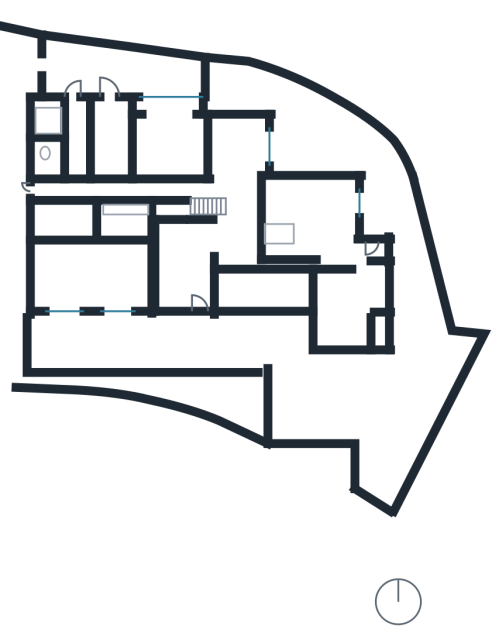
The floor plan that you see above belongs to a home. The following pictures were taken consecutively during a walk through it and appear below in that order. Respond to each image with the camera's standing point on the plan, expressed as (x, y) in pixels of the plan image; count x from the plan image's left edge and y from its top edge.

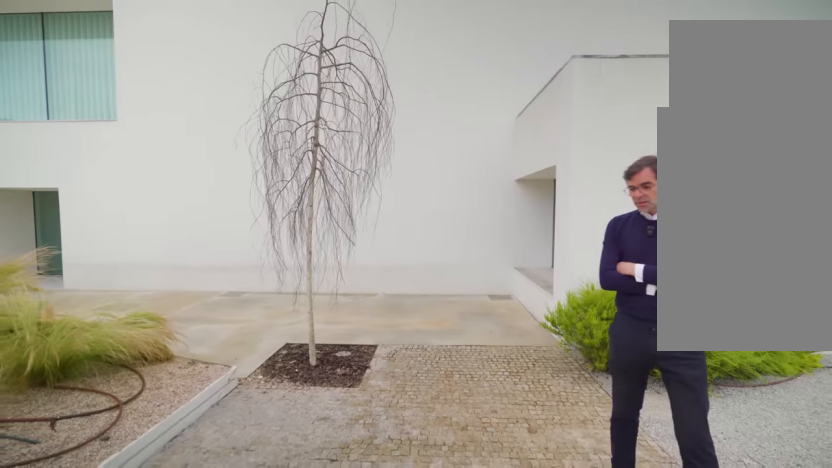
(285, 402)
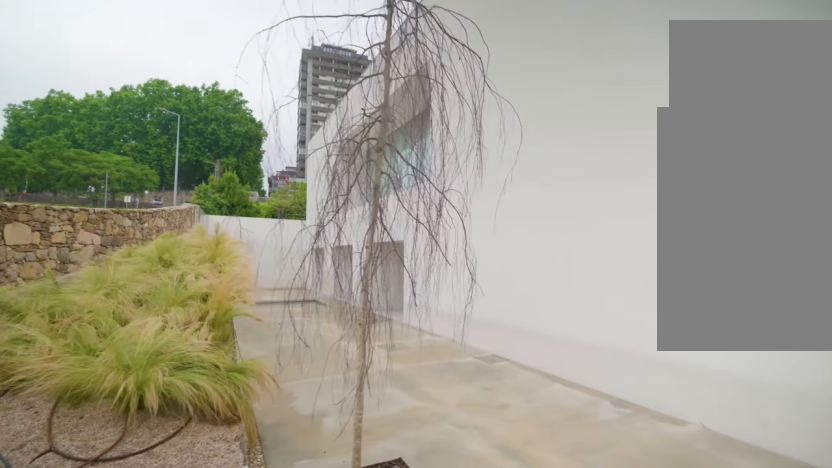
(285, 399)
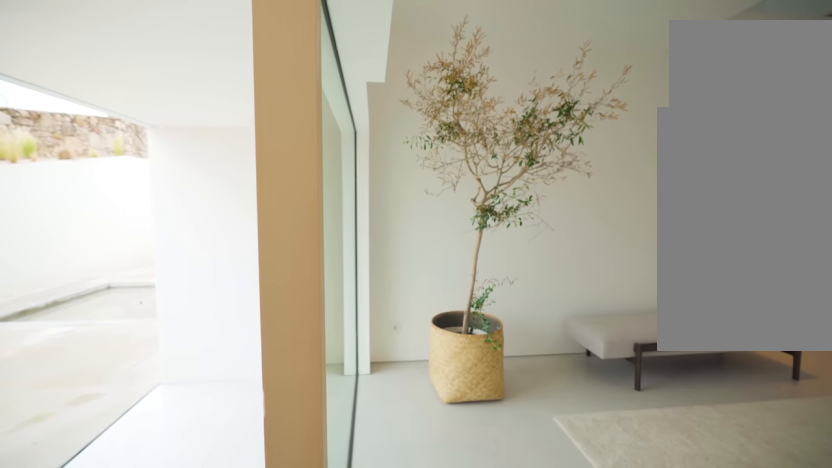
(200, 298)
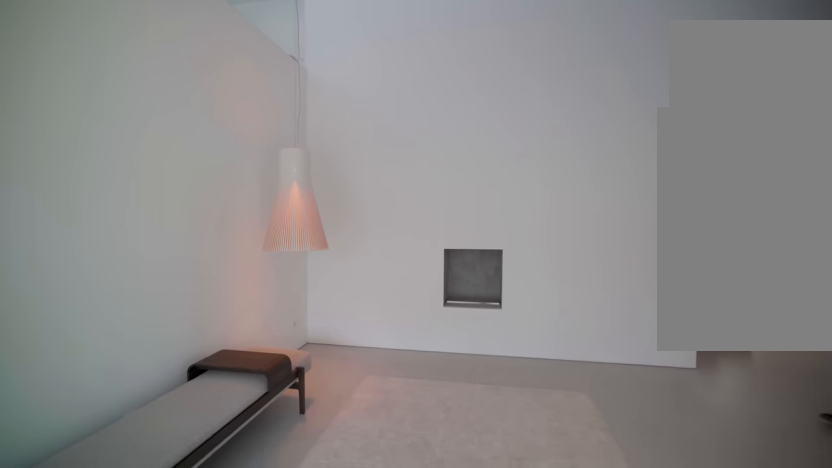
(176, 251)
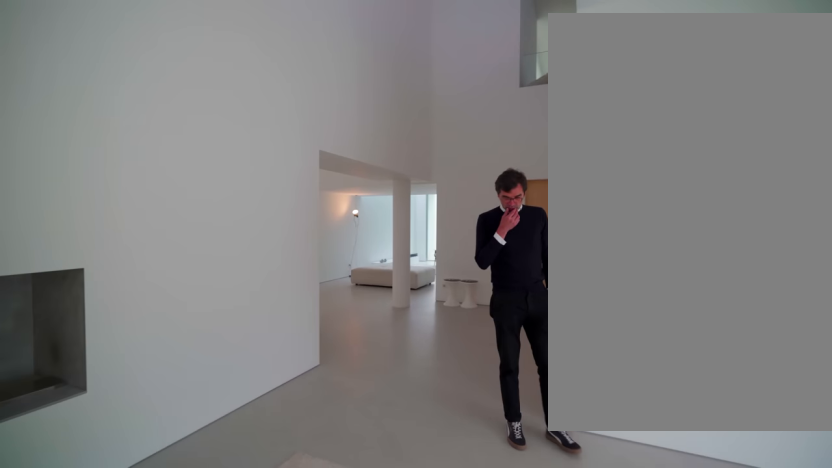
(168, 254)
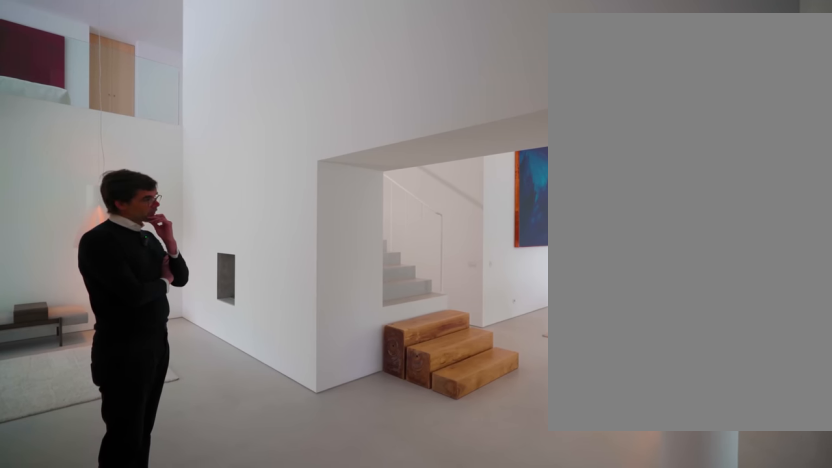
(248, 237)
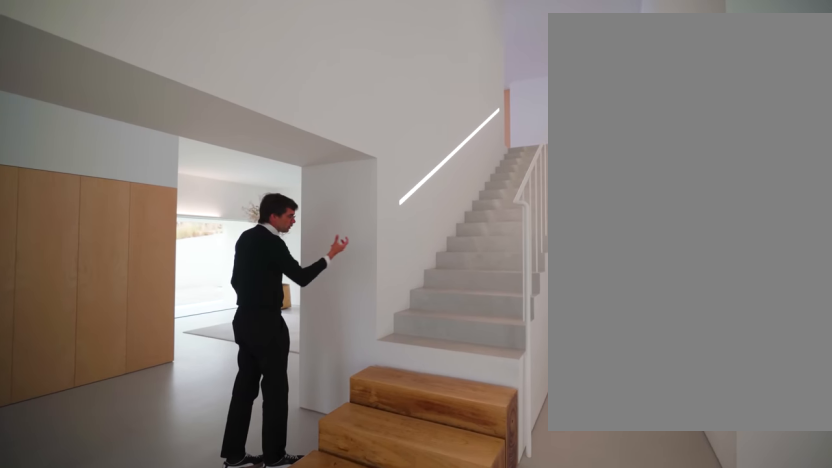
(254, 191)
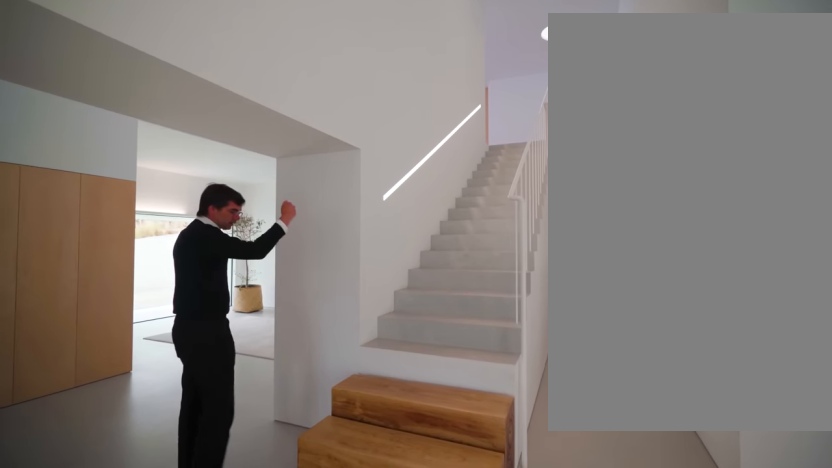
(254, 191)
